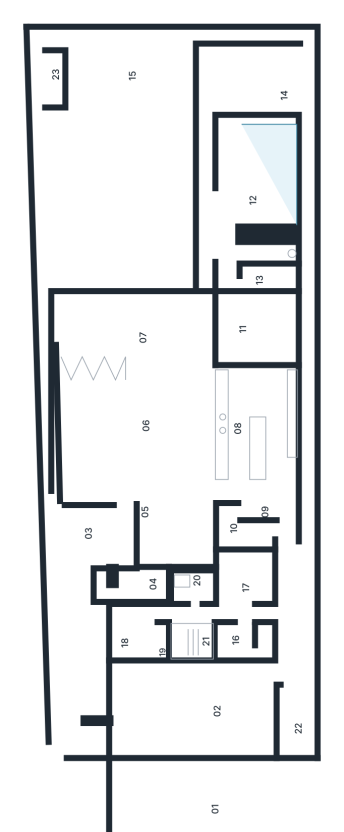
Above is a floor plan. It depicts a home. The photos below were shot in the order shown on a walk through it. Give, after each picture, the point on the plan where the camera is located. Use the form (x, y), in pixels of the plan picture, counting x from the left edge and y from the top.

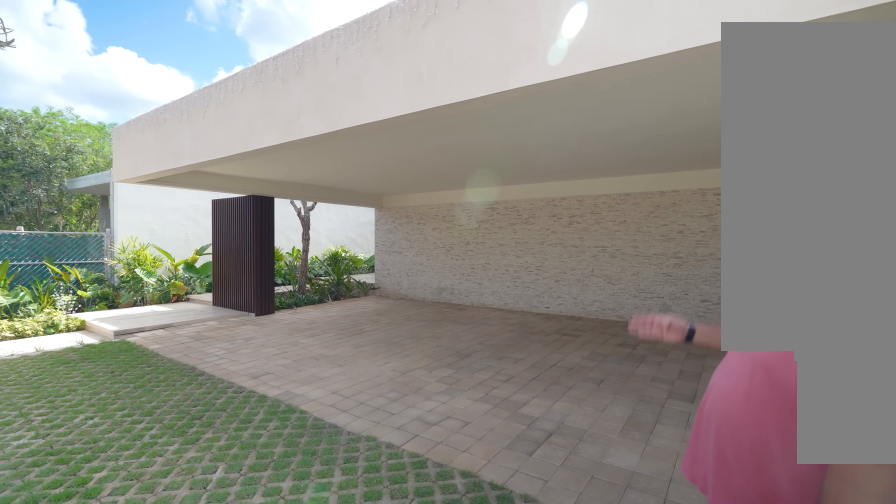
(254, 772)
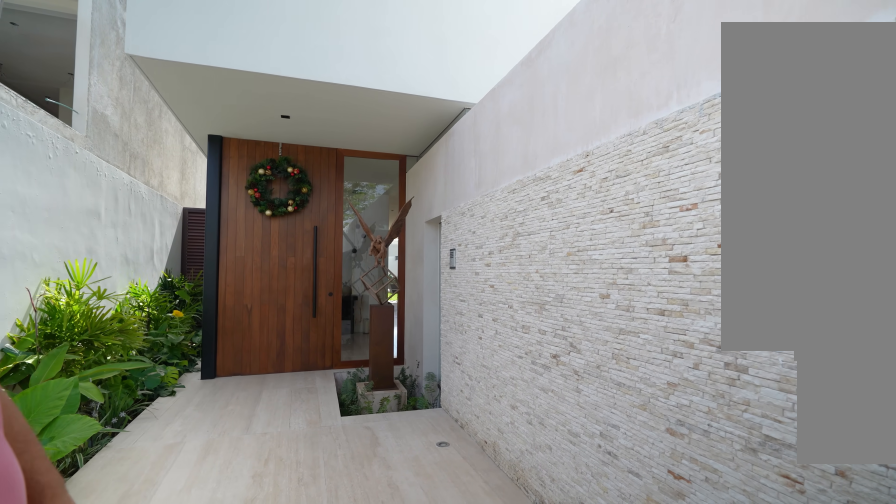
(80, 671)
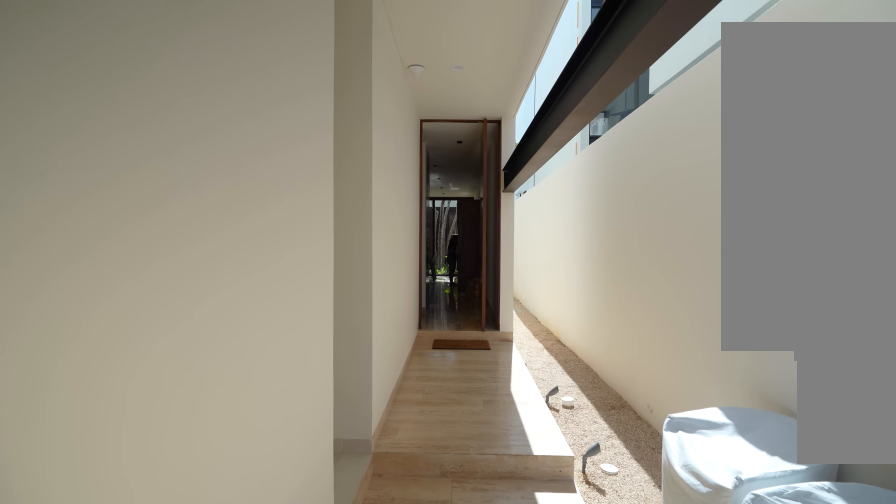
(288, 674)
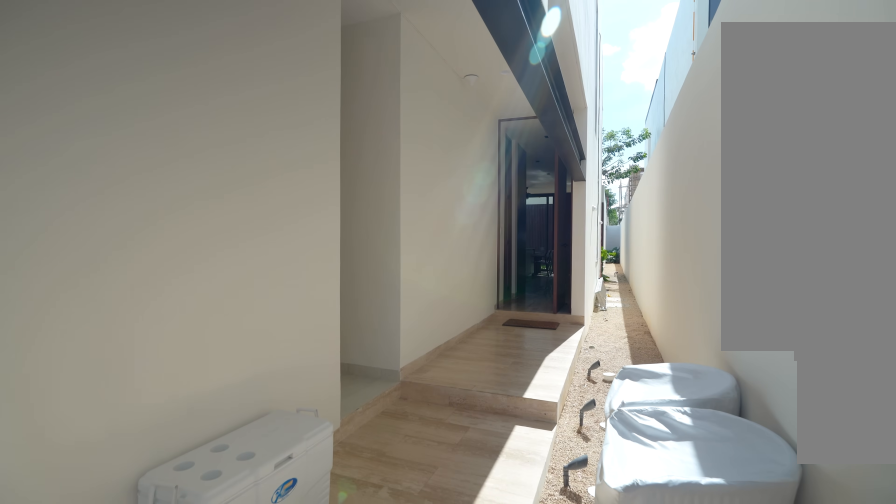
(301, 647)
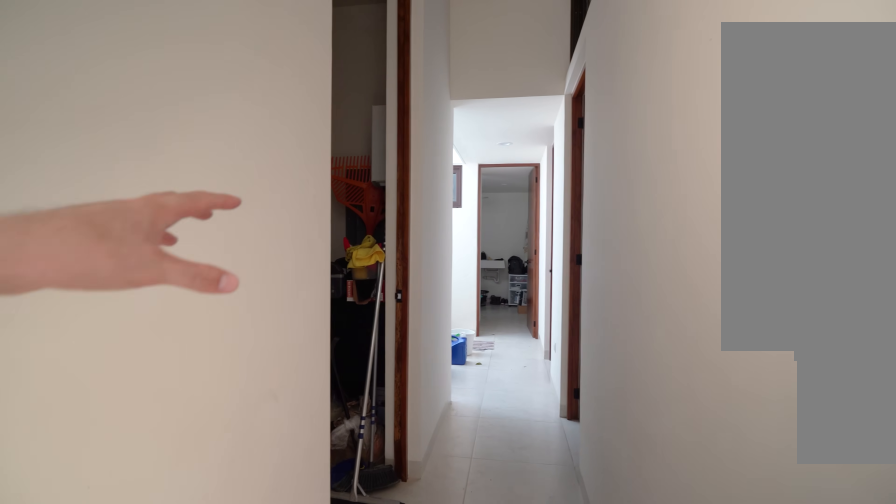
(280, 612)
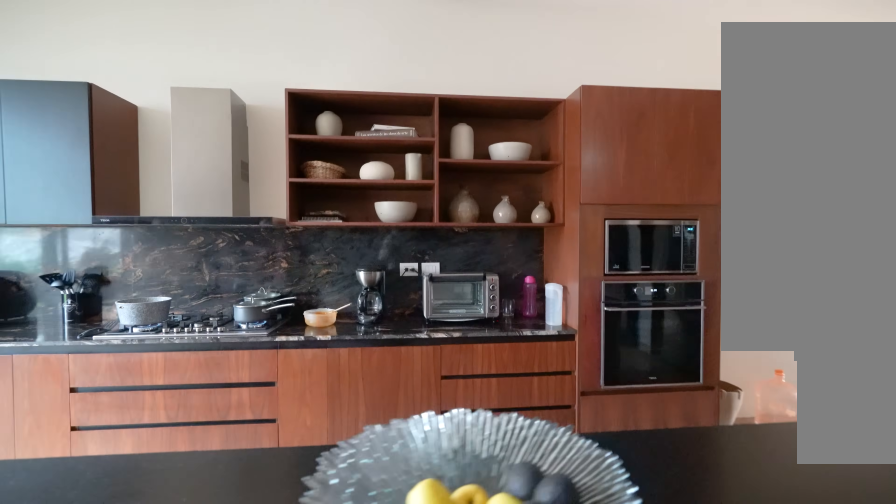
(232, 383)
